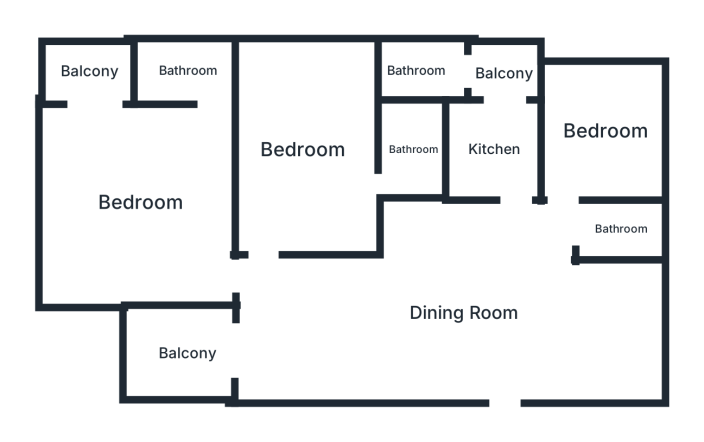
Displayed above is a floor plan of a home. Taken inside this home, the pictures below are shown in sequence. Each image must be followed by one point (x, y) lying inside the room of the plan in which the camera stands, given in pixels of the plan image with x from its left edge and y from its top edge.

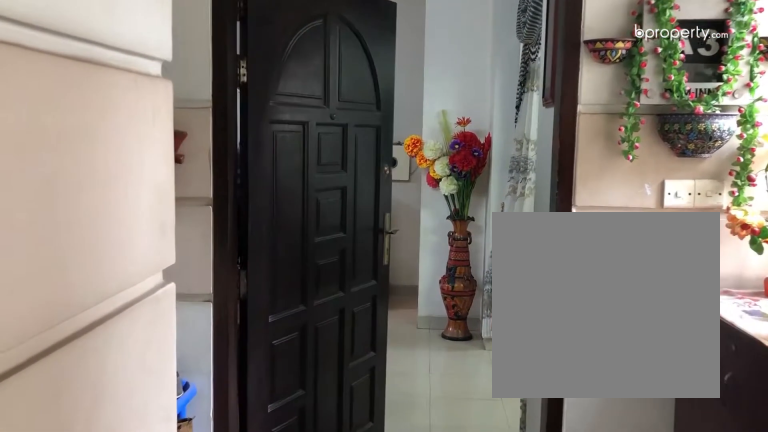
(479, 295)
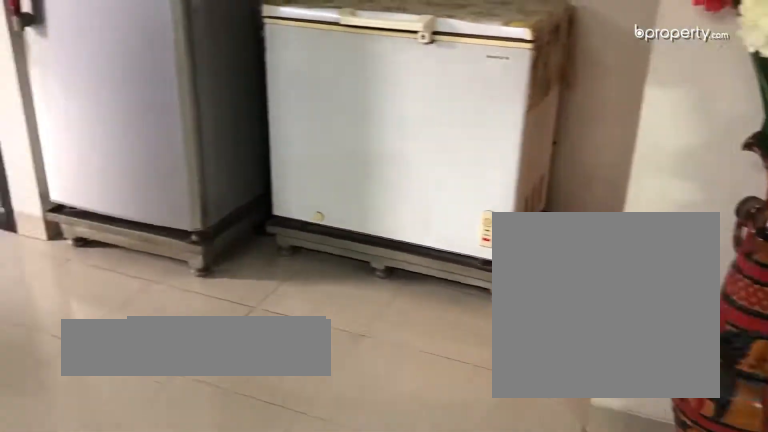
(479, 294)
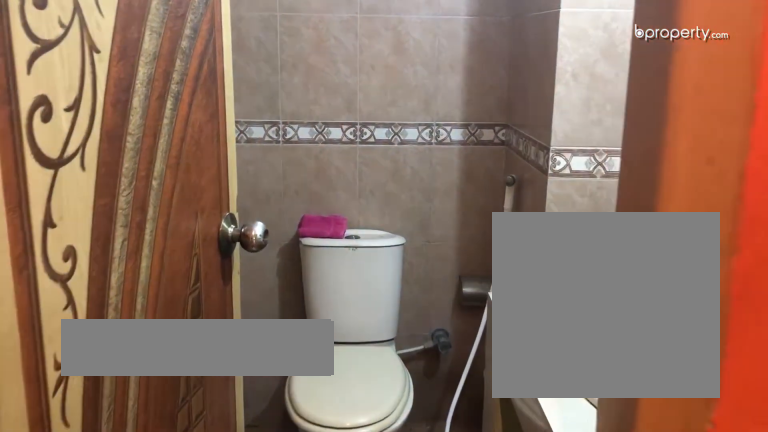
(618, 227)
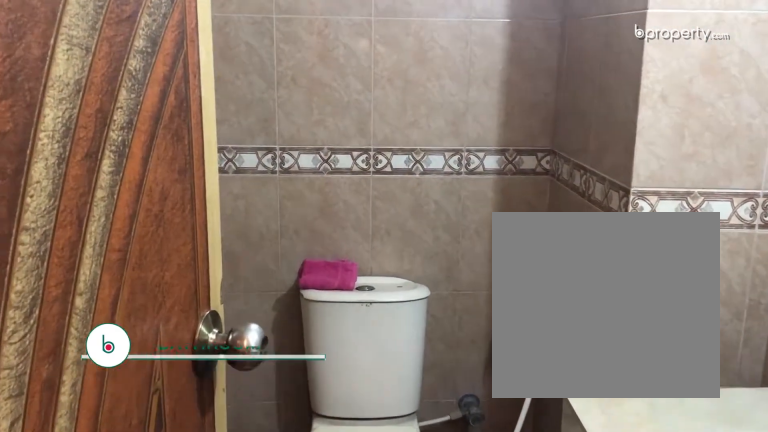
(618, 227)
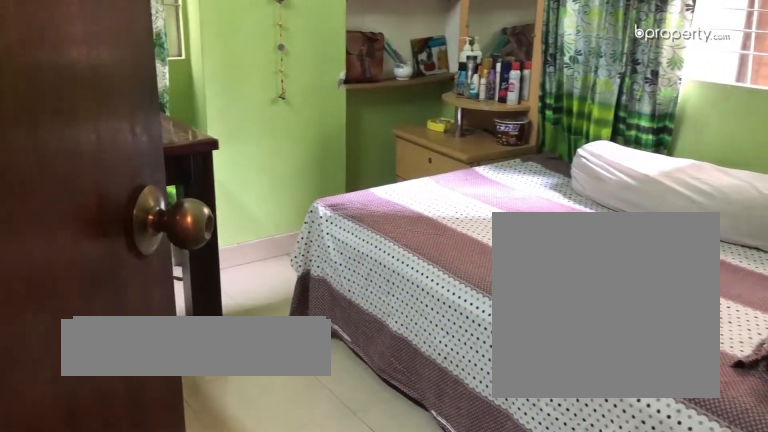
(603, 130)
